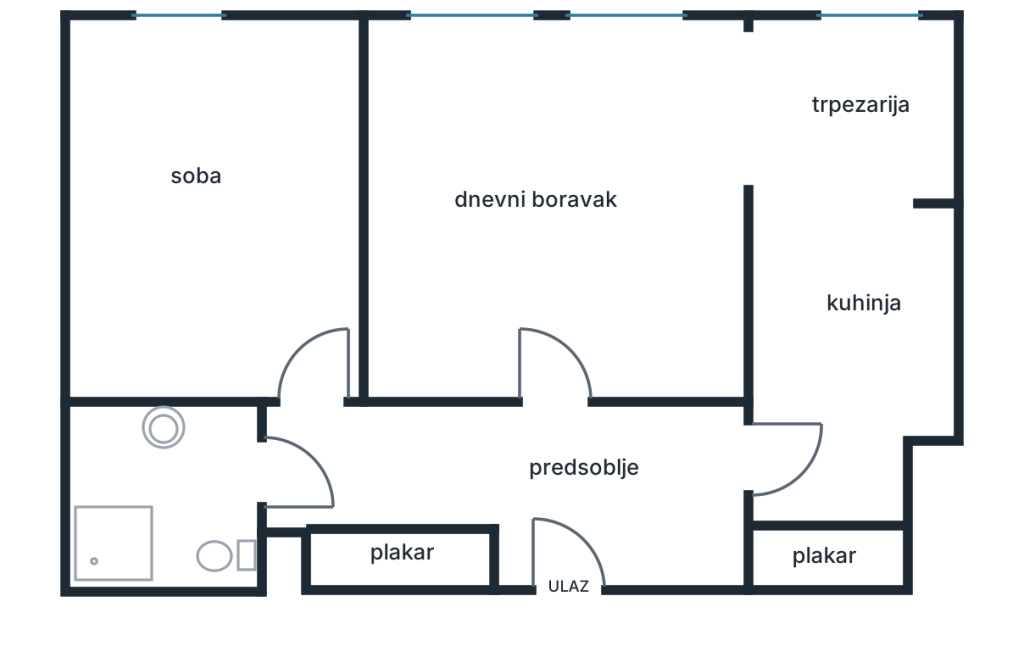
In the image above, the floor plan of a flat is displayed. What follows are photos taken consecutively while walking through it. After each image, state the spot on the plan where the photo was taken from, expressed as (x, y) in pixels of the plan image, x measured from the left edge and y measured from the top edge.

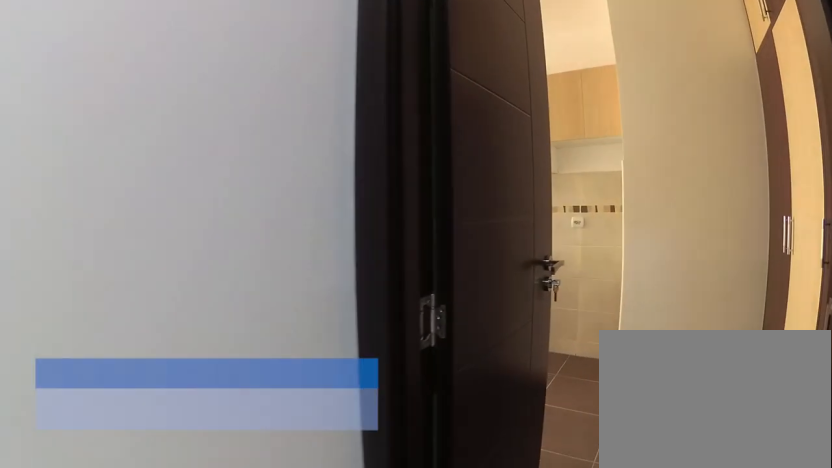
(592, 520)
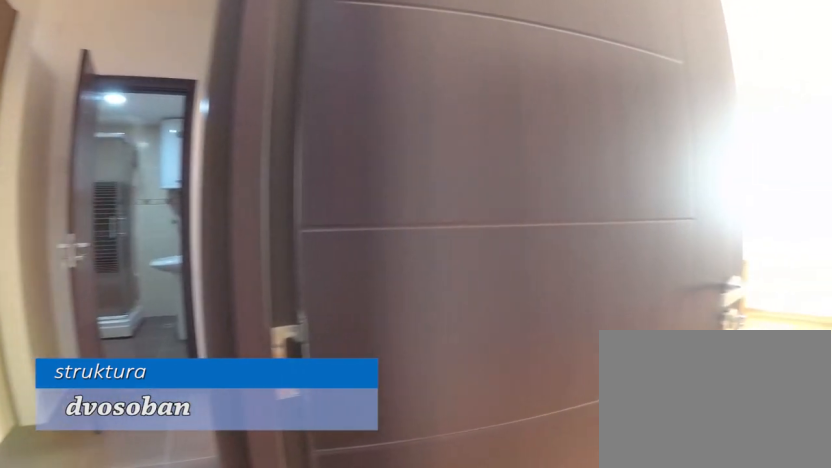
(599, 482)
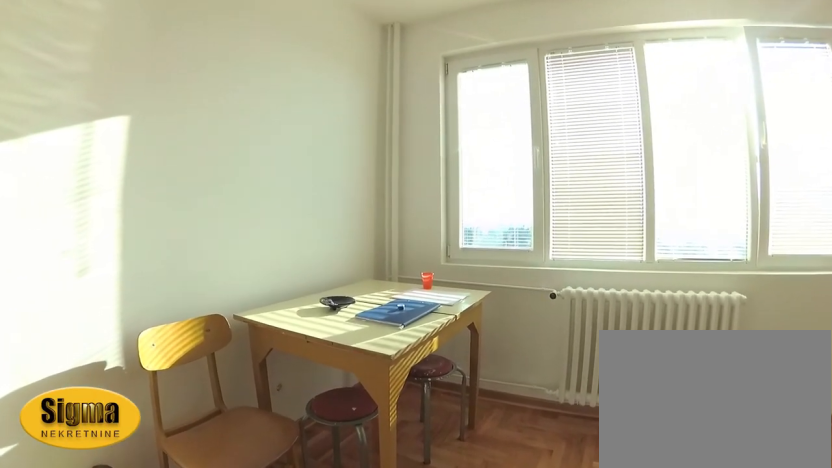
(483, 242)
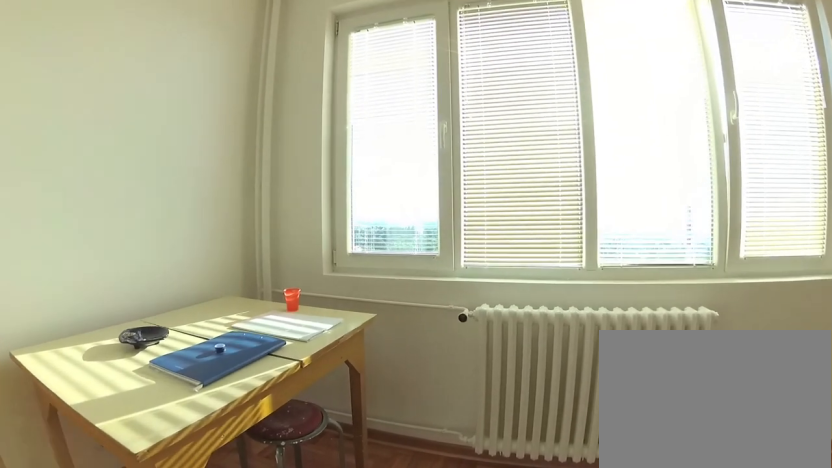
(475, 183)
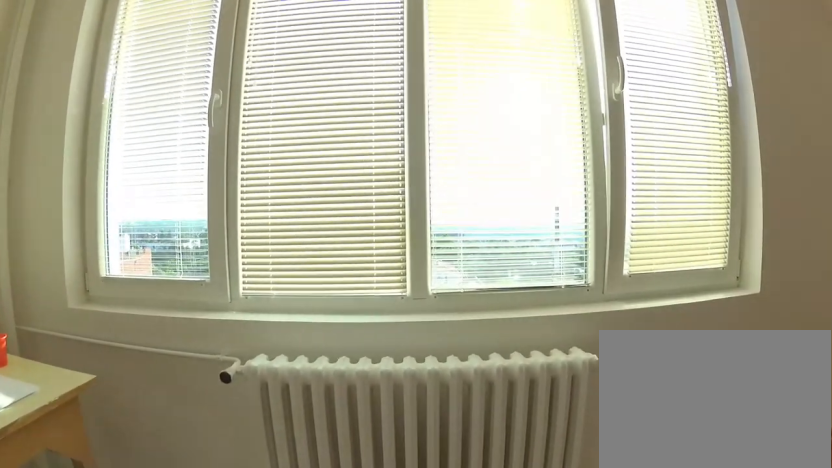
(471, 135)
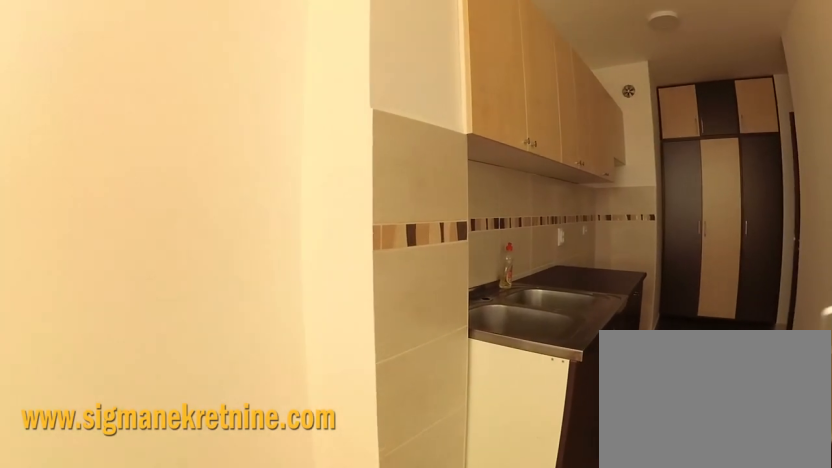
(837, 112)
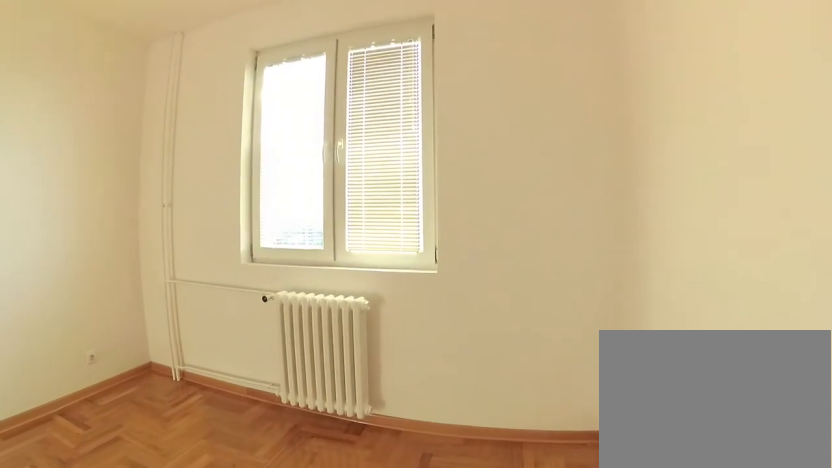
(343, 230)
